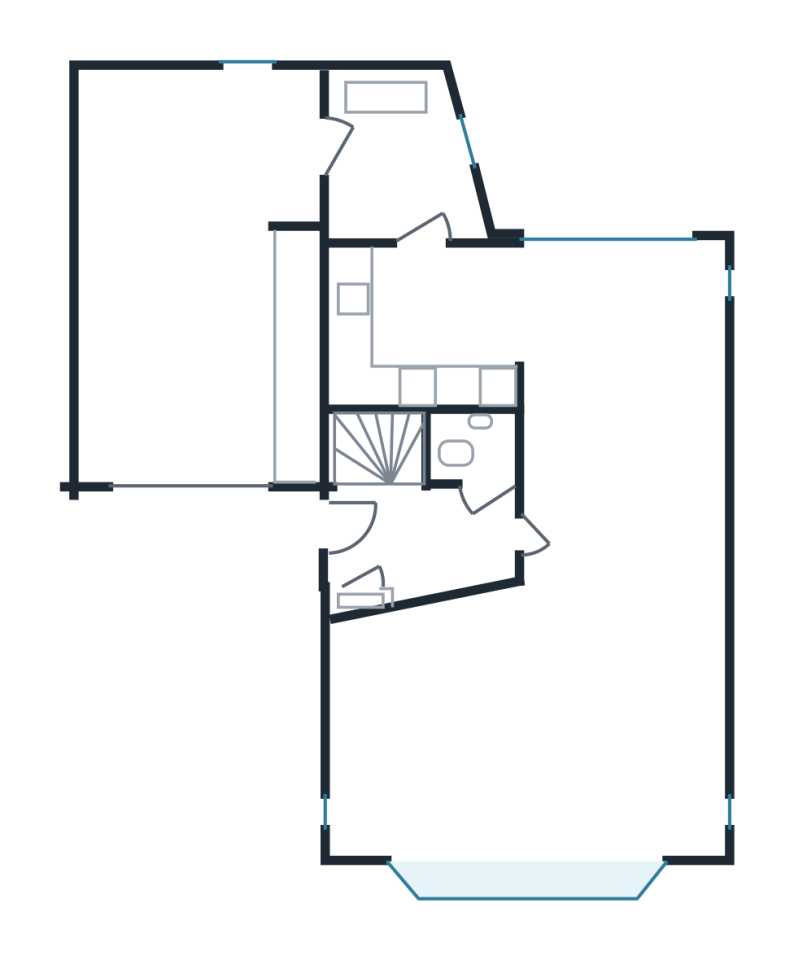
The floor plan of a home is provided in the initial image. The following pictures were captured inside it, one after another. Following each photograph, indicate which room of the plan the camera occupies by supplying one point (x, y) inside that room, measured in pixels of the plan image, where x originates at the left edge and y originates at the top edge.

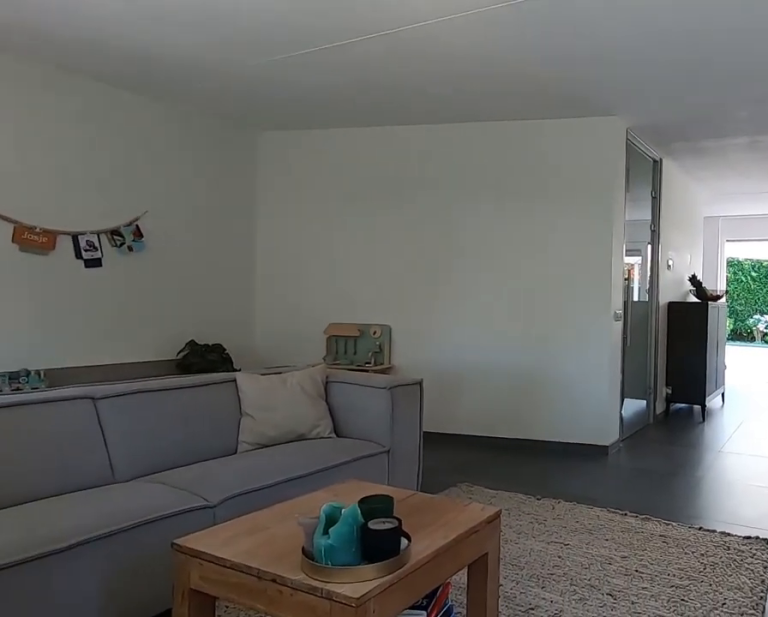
(531, 734)
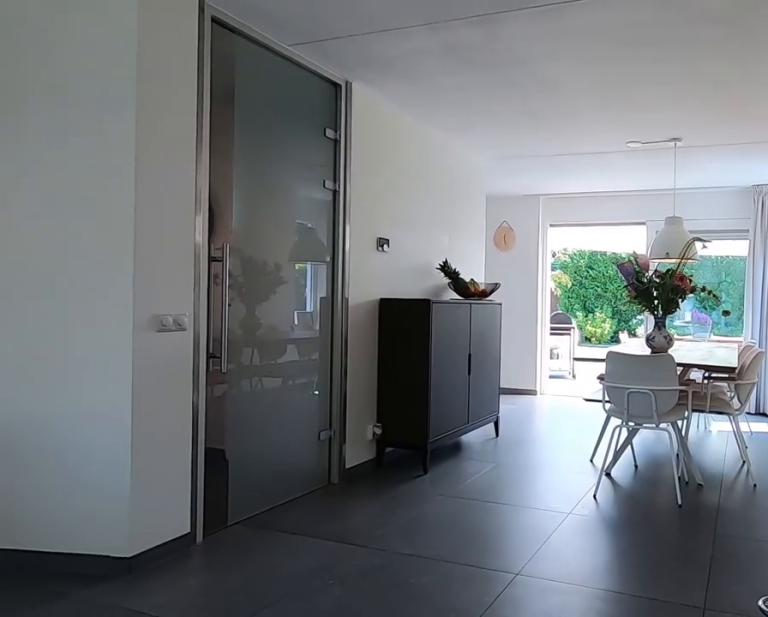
(531, 734)
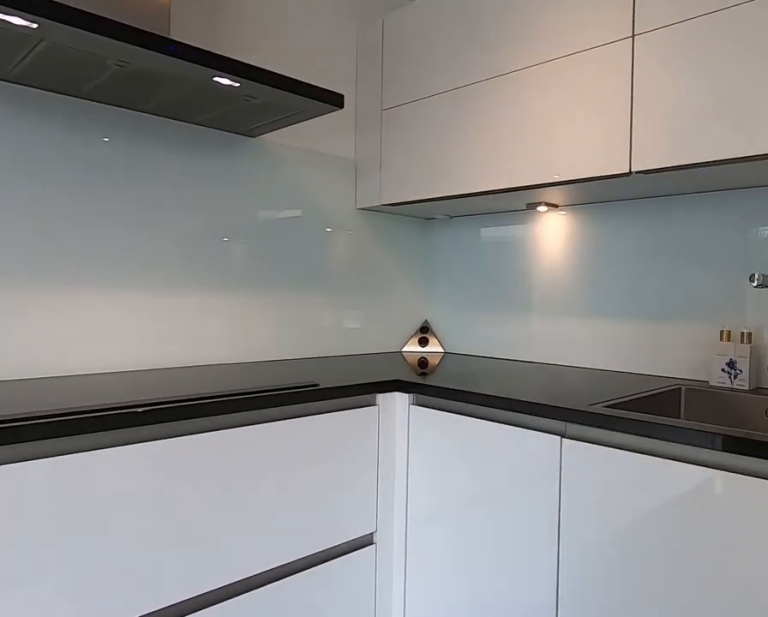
(446, 303)
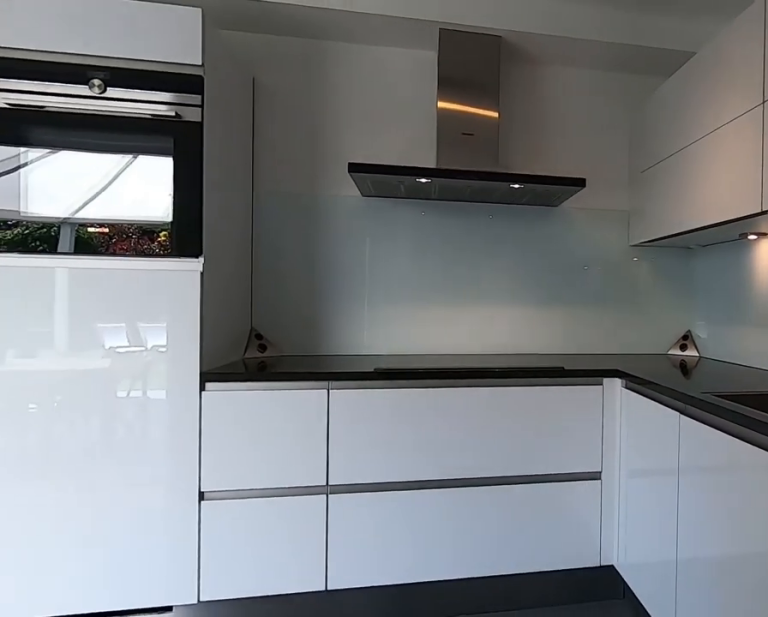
(446, 303)
